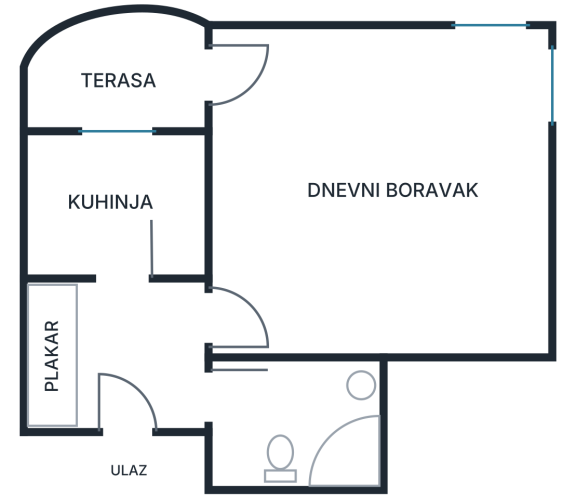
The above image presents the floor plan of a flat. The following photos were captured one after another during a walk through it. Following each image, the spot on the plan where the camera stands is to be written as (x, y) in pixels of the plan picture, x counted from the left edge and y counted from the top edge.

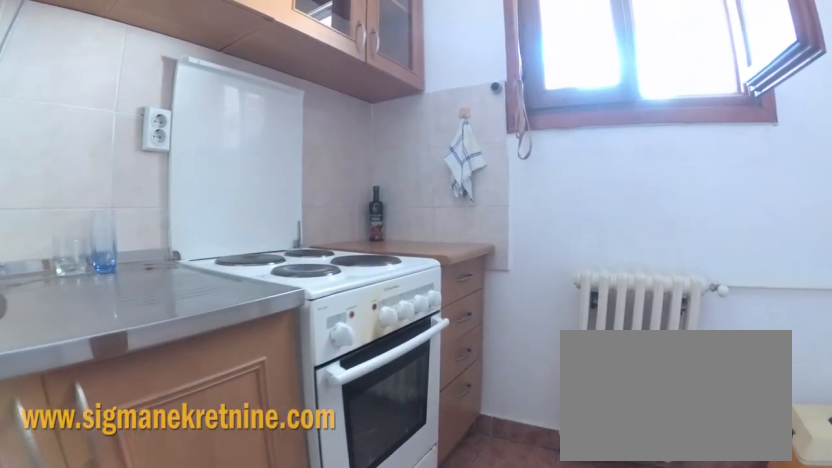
(128, 273)
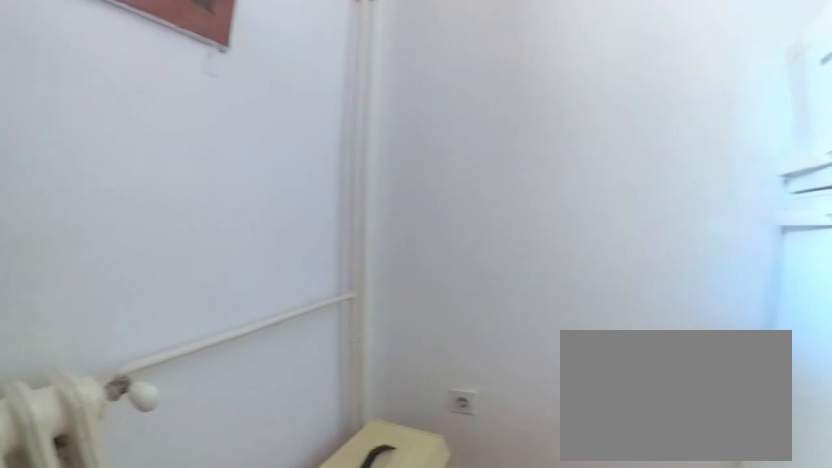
(109, 192)
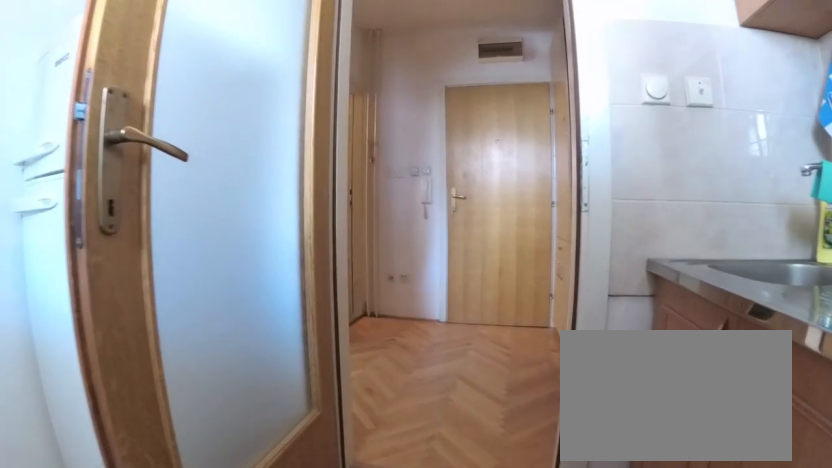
(130, 188)
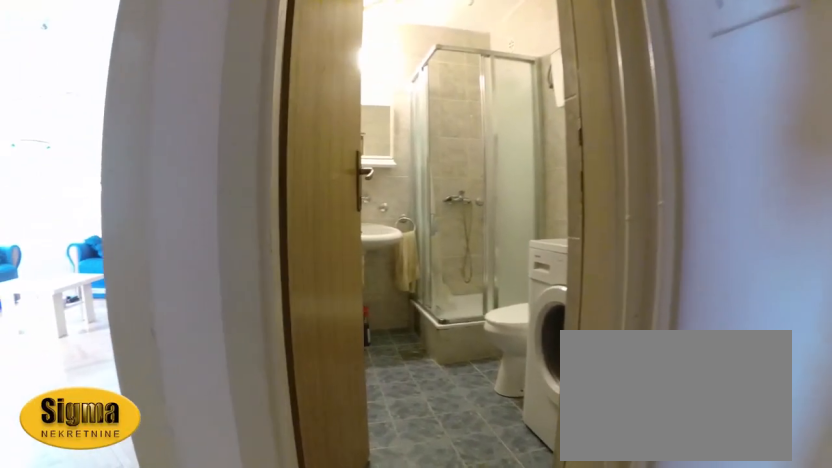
(142, 353)
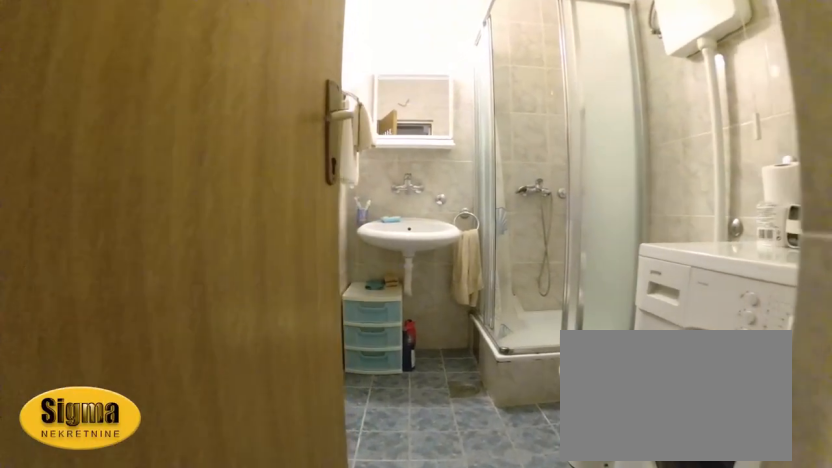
(176, 390)
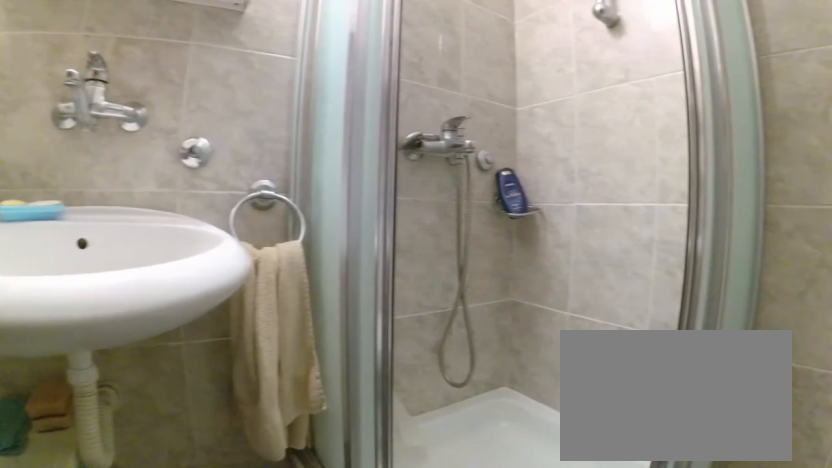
(329, 376)
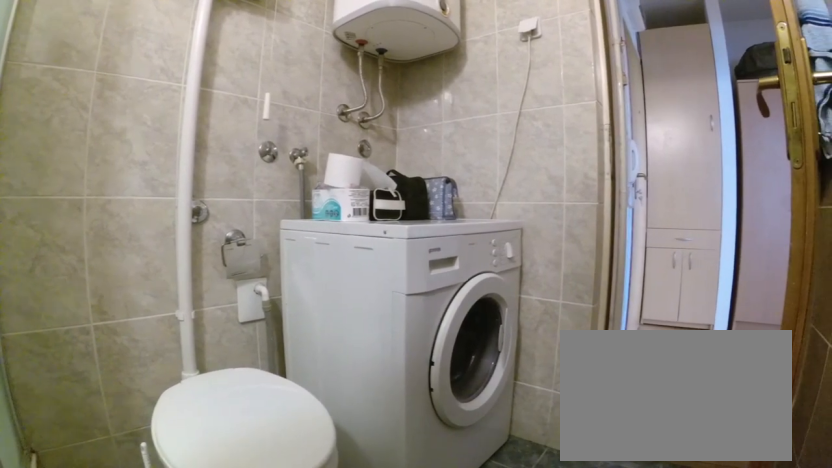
(355, 385)
